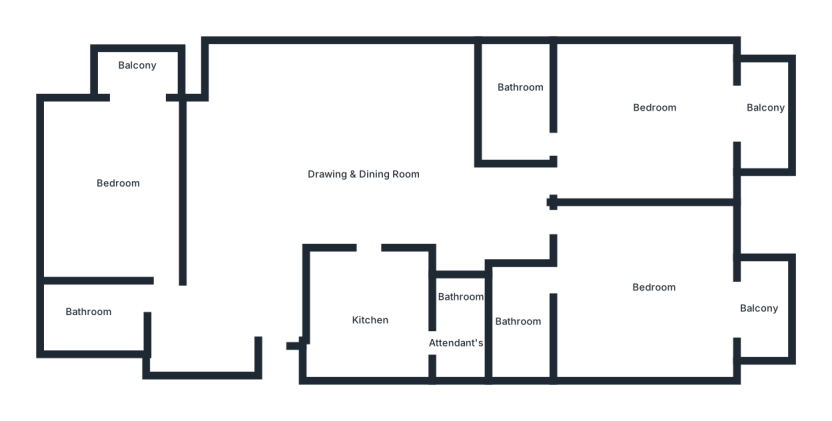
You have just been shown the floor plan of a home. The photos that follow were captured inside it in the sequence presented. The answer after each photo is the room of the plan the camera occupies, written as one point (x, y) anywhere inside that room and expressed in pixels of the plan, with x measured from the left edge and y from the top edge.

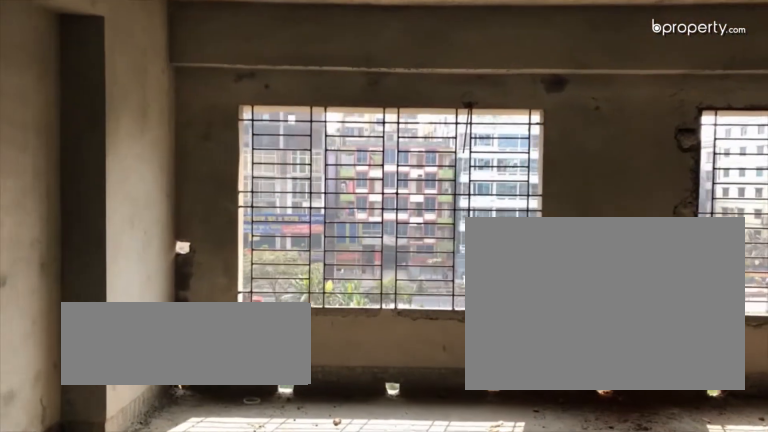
(272, 212)
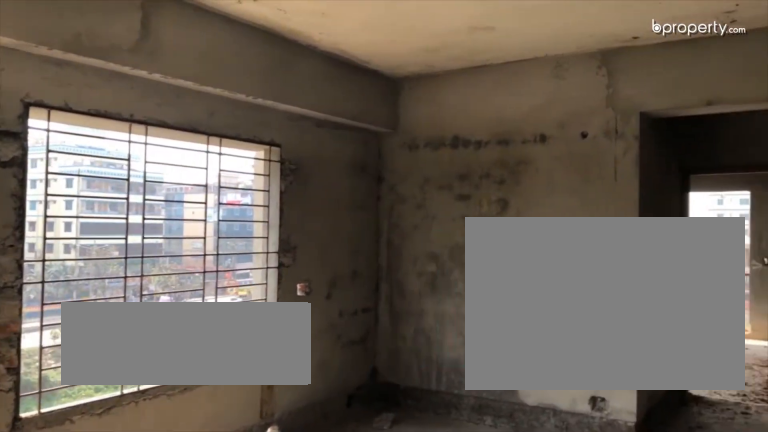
(272, 212)
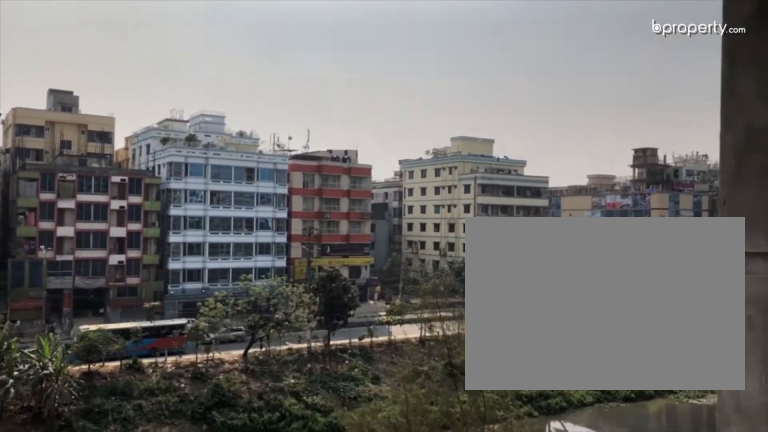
(134, 68)
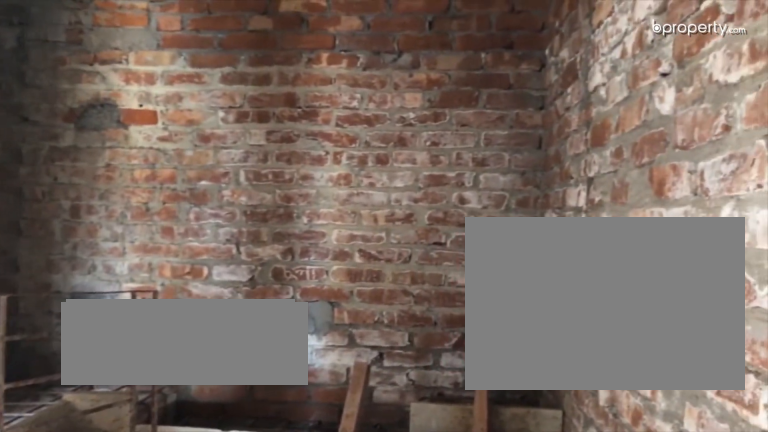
(370, 302)
